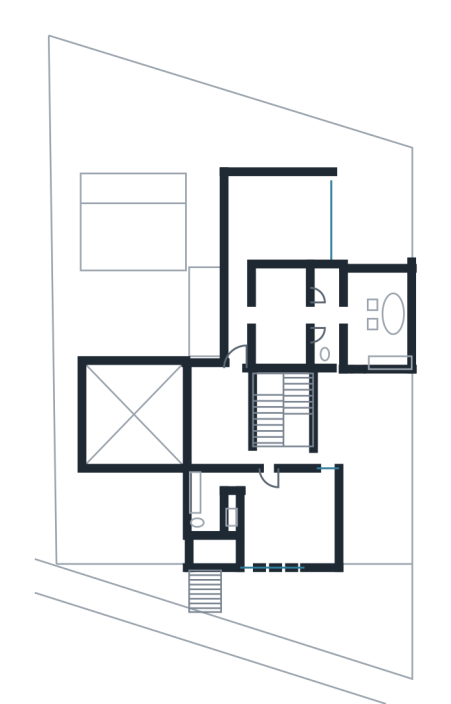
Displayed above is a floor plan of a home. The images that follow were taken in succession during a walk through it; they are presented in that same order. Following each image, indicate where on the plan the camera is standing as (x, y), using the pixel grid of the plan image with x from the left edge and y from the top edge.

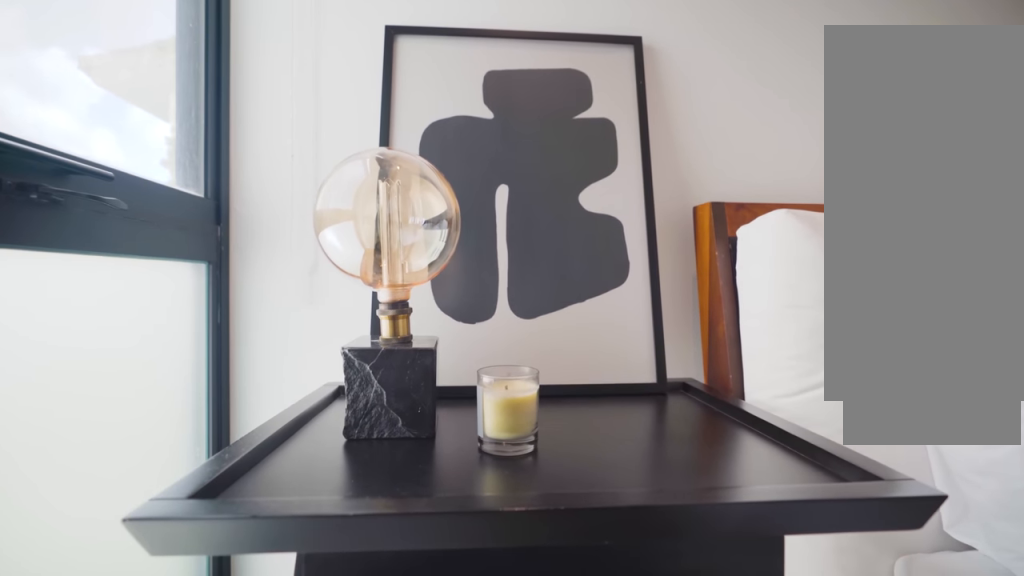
(308, 482)
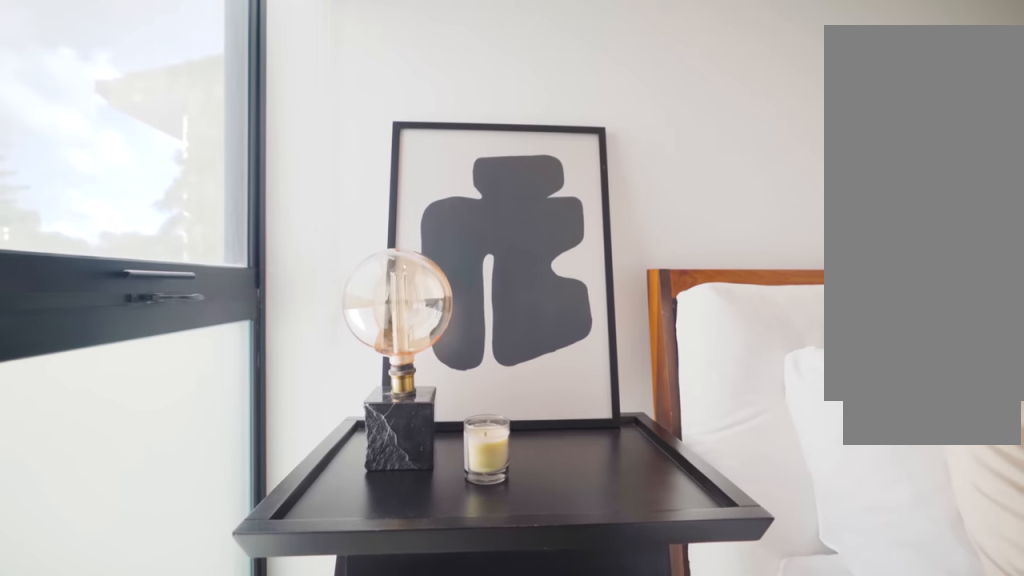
(308, 482)
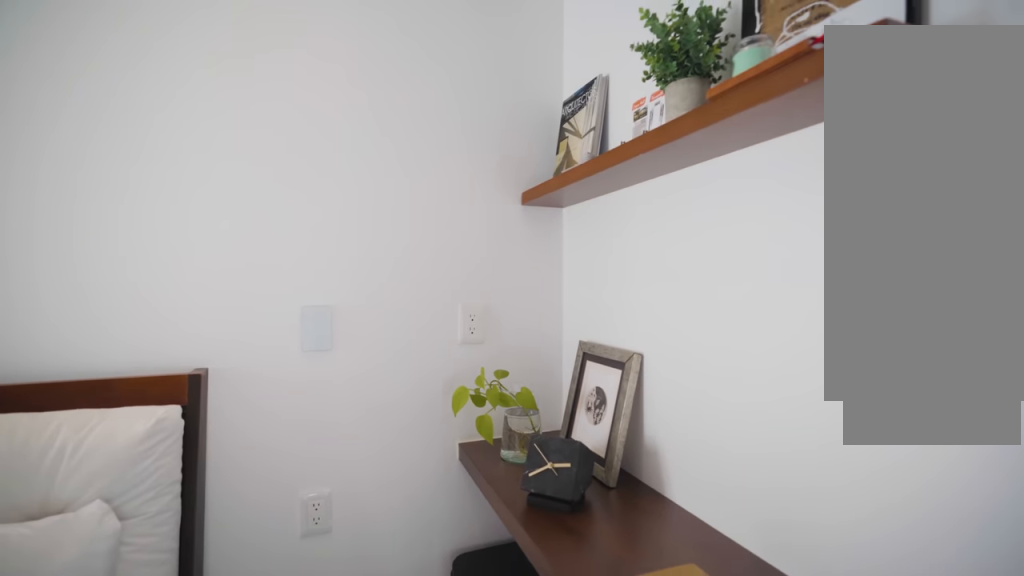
(291, 543)
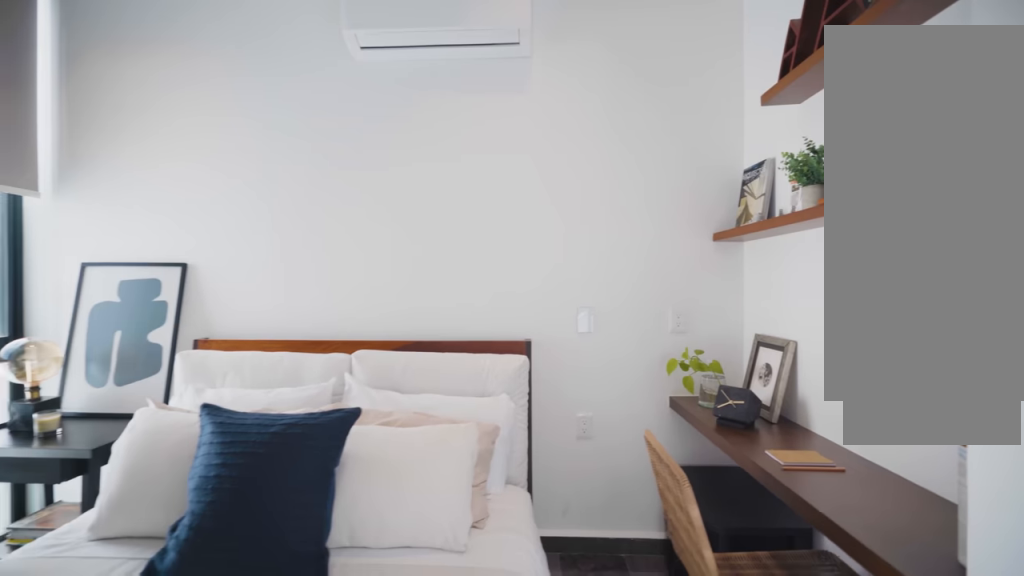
(298, 547)
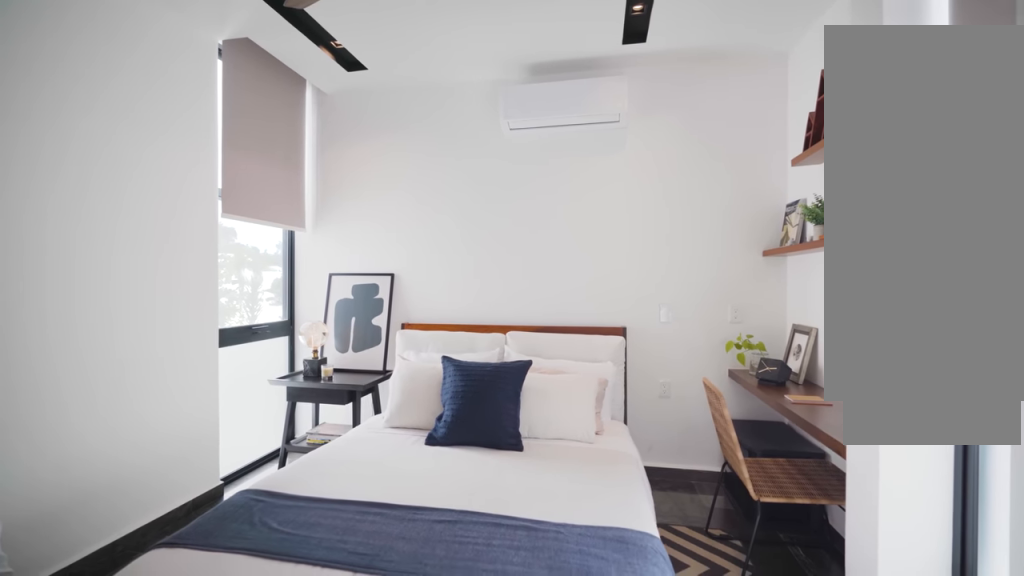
(268, 541)
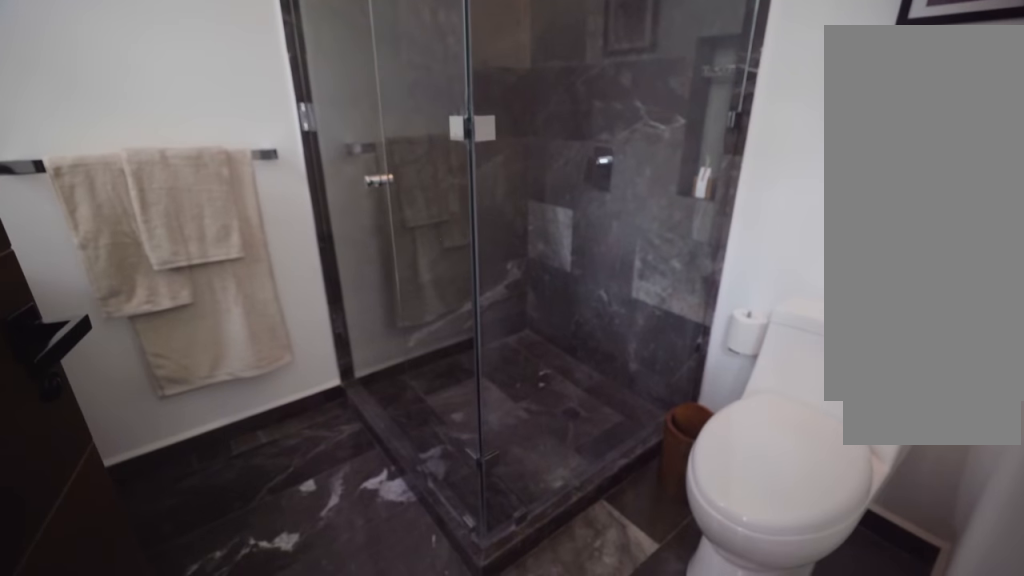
(212, 539)
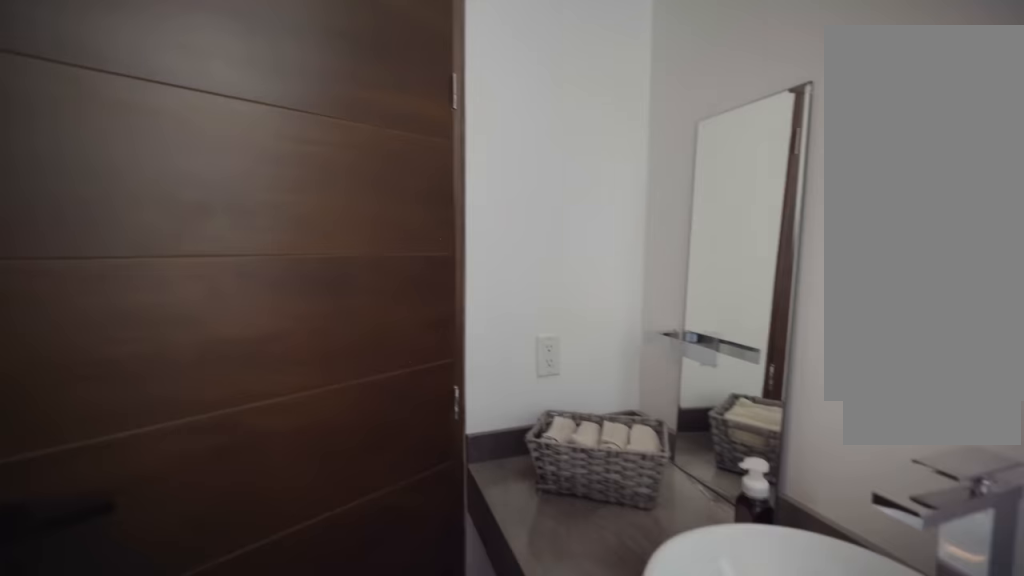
(208, 511)
